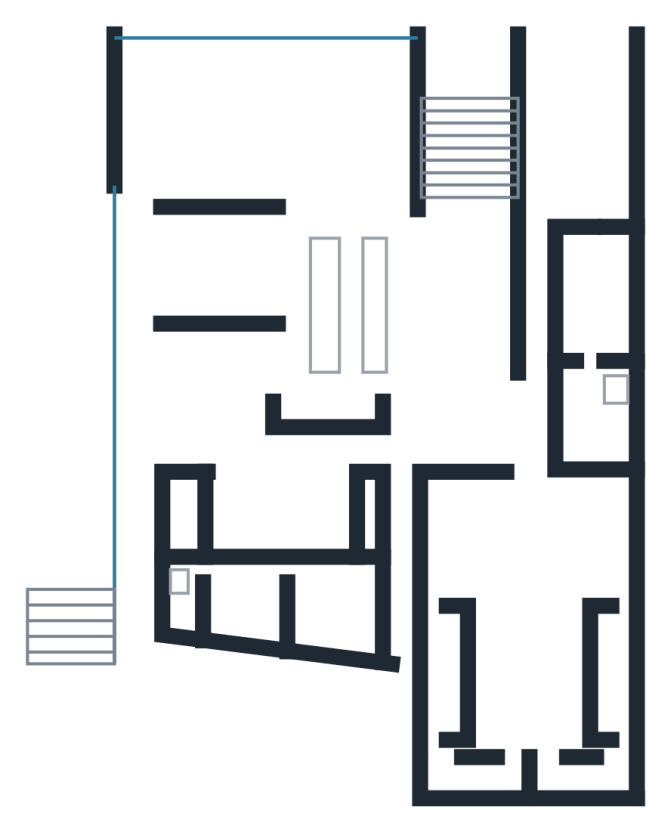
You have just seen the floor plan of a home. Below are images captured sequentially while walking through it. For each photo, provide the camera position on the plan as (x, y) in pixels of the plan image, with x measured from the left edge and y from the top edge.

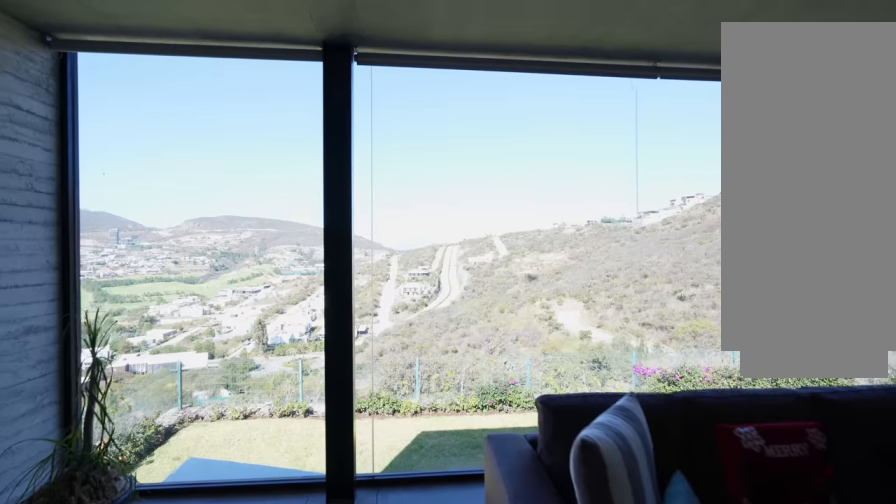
(169, 99)
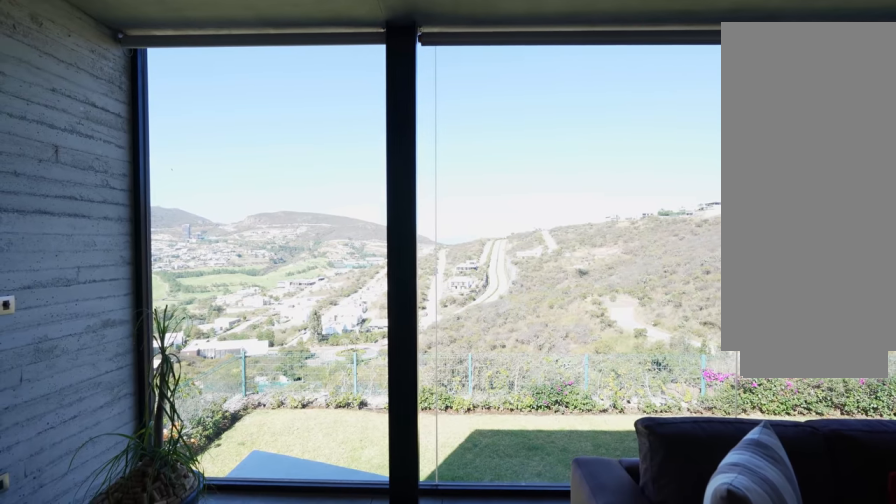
(169, 79)
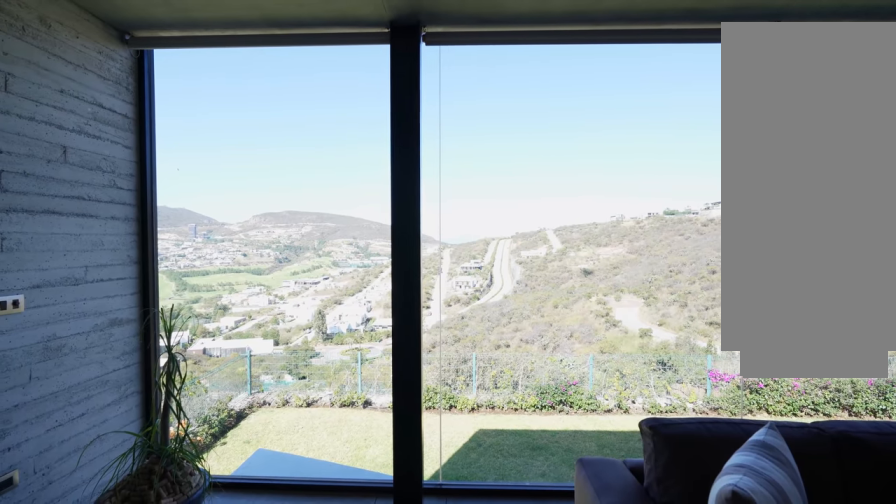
(169, 79)
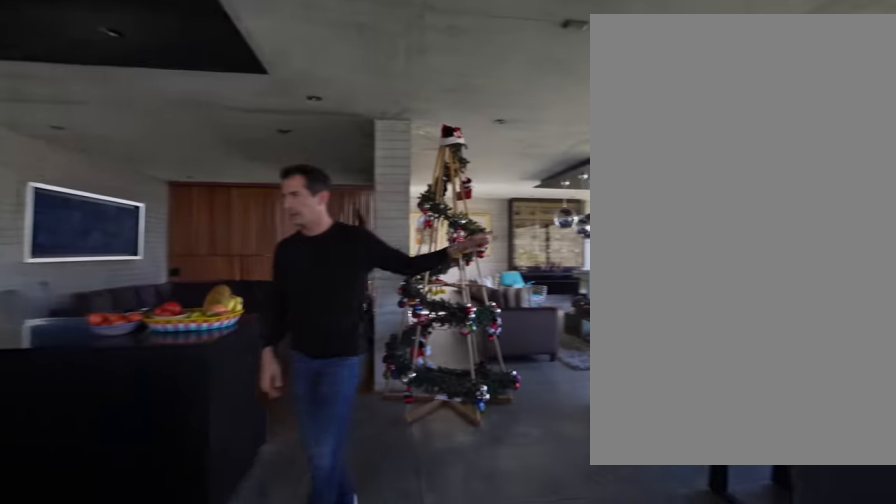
(380, 191)
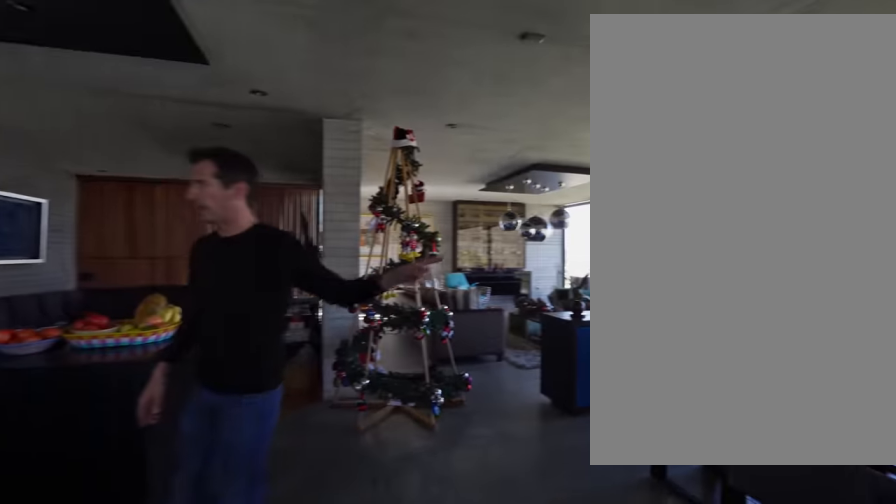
(380, 191)
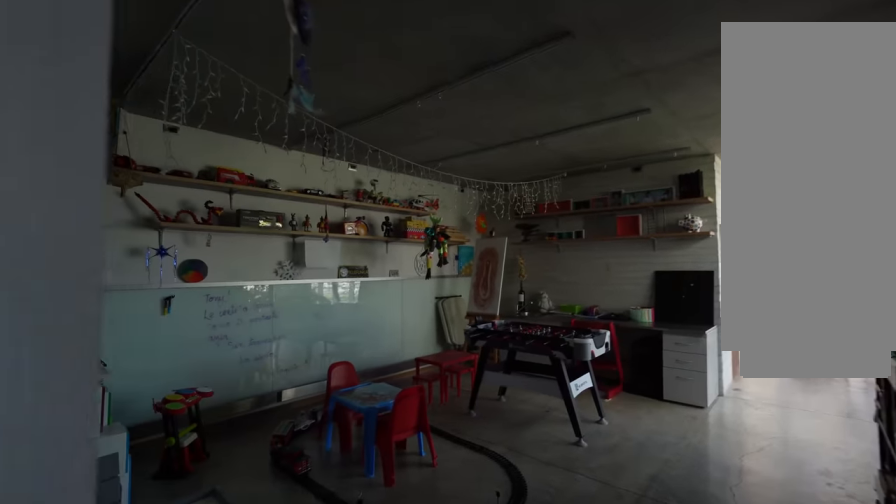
(346, 463)
